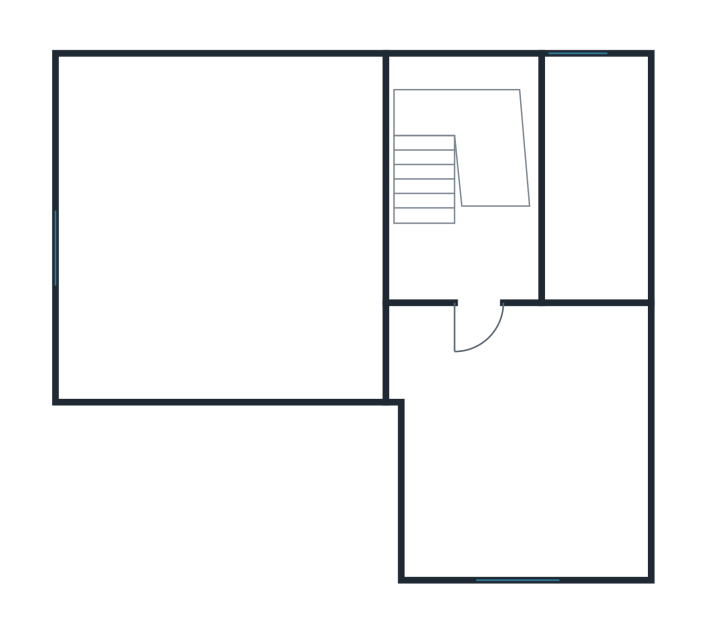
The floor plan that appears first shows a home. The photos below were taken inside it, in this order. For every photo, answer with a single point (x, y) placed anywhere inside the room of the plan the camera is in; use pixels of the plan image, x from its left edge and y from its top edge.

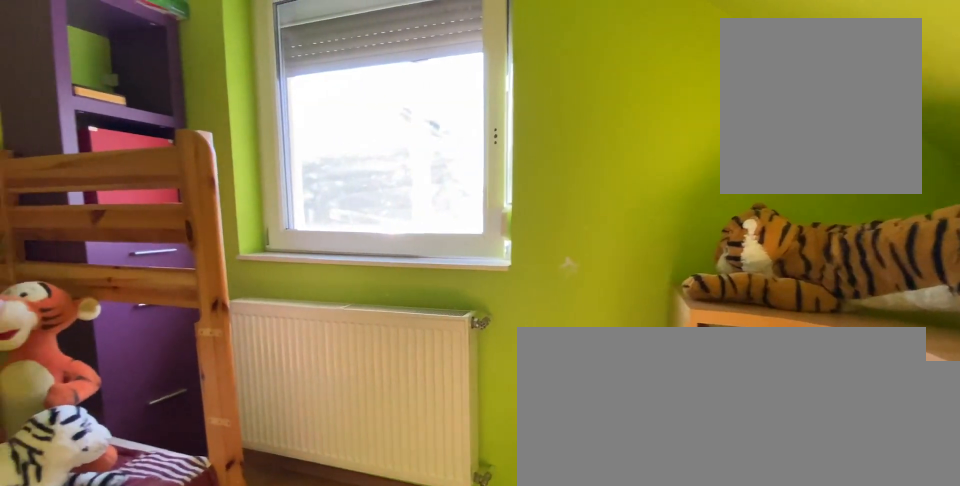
(505, 467)
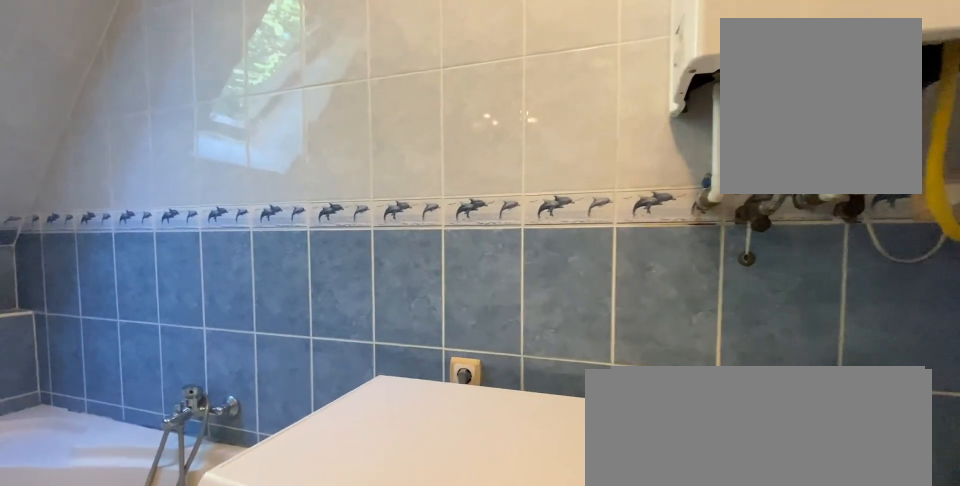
(581, 192)
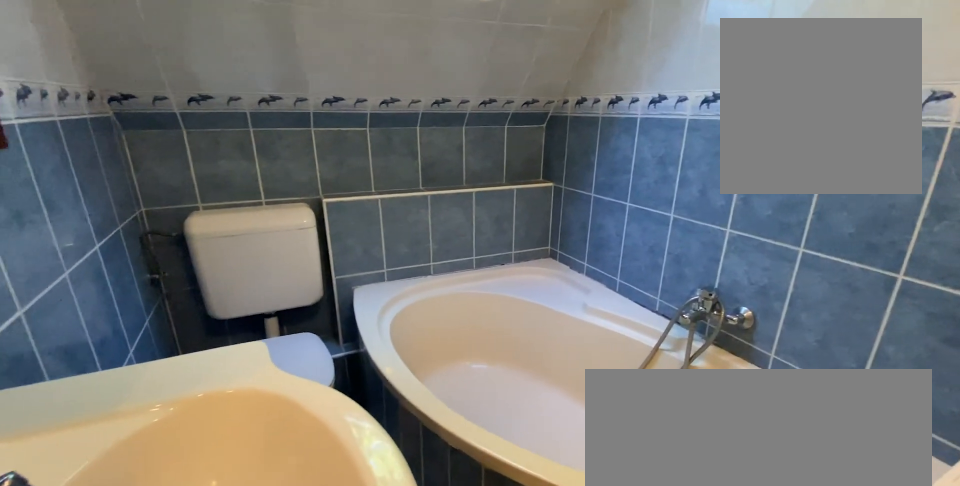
(581, 192)
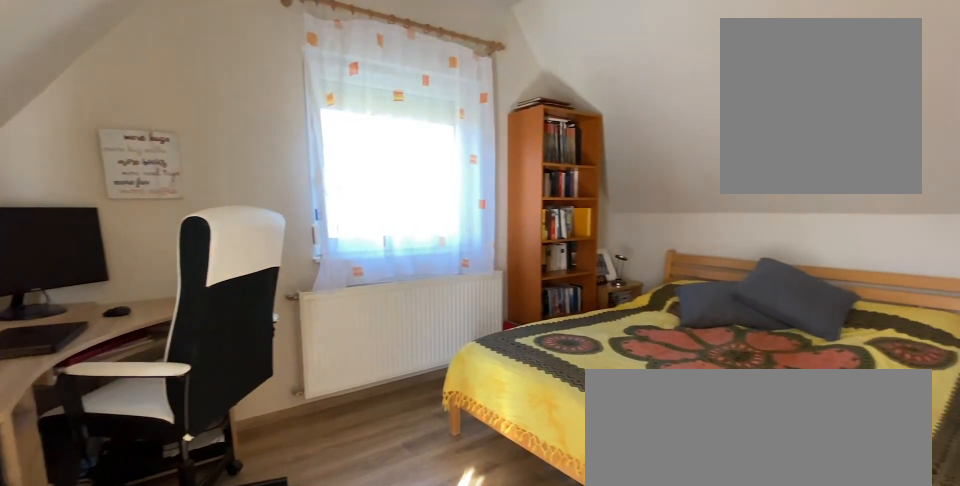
(221, 245)
